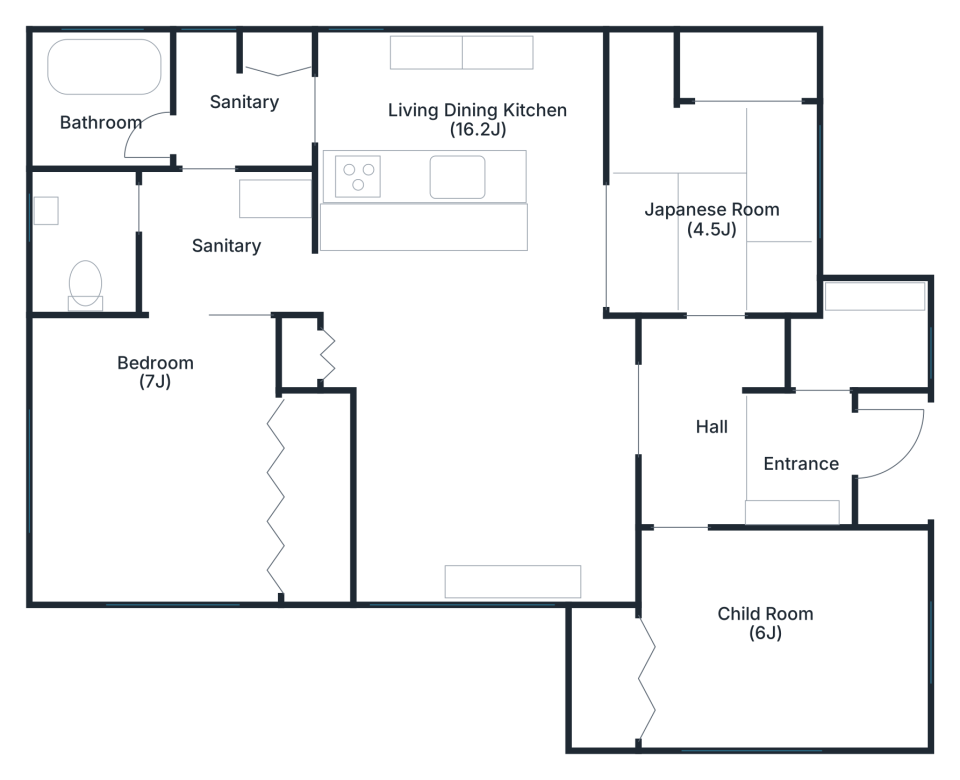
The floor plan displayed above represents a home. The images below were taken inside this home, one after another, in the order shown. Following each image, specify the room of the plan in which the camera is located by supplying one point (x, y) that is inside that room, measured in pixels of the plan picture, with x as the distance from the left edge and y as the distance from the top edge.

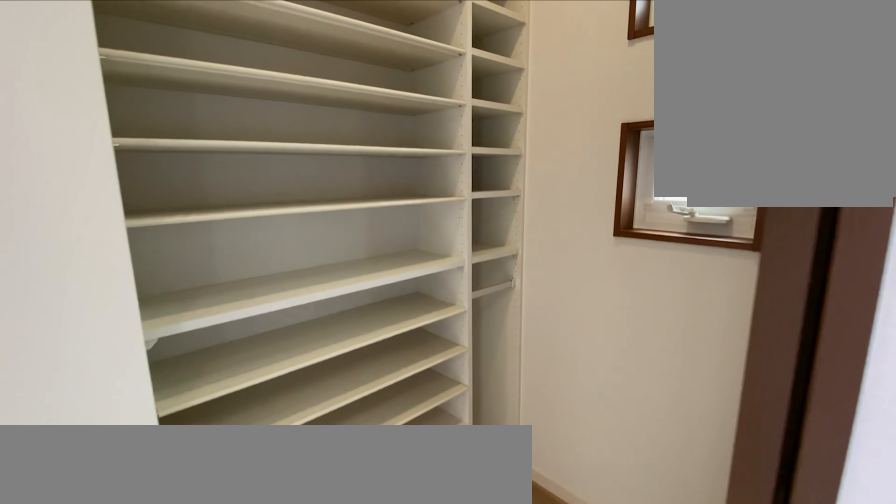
(863, 342)
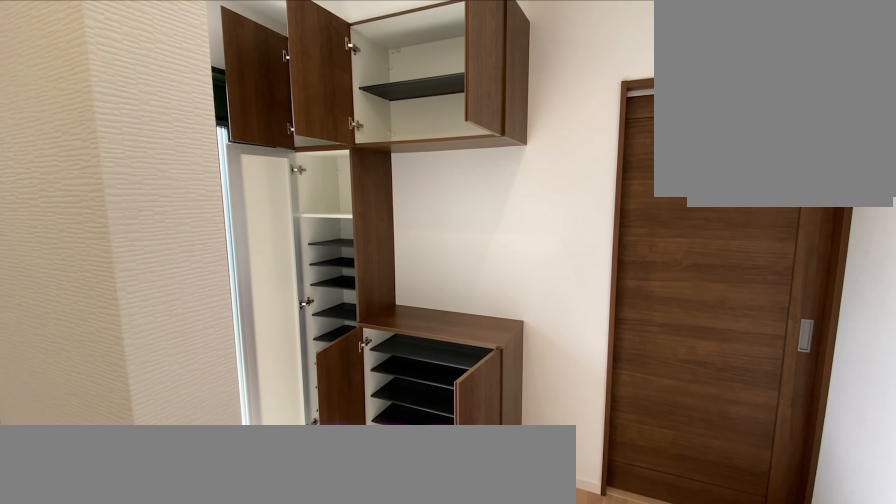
(796, 451)
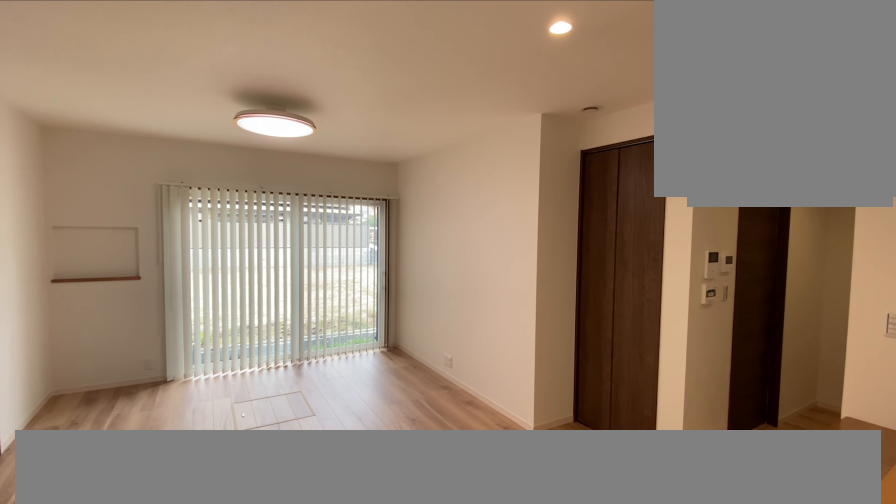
(483, 405)
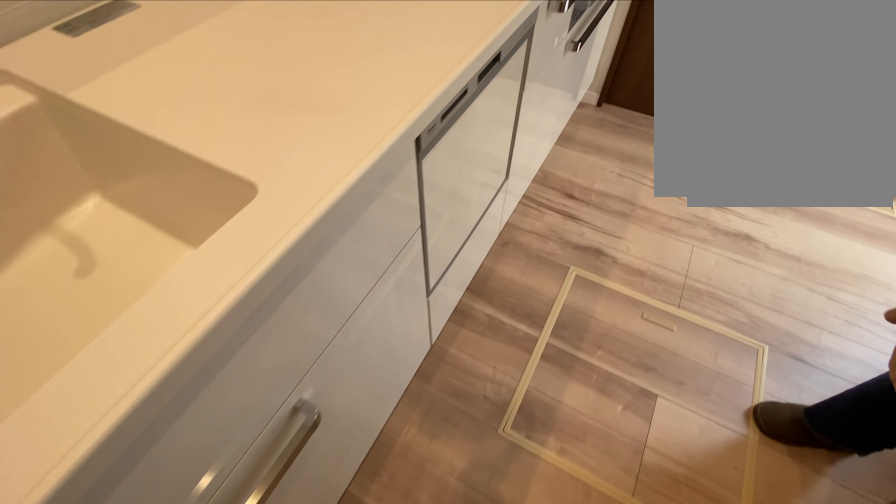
(428, 115)
